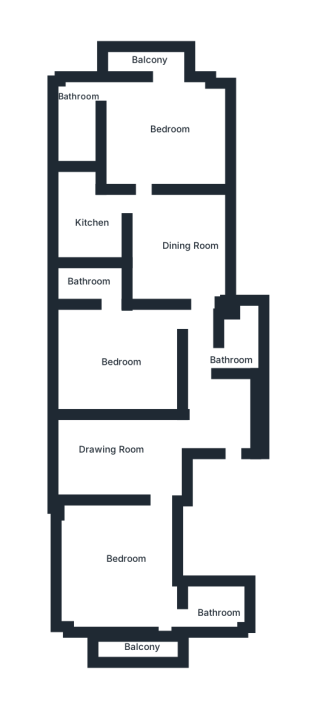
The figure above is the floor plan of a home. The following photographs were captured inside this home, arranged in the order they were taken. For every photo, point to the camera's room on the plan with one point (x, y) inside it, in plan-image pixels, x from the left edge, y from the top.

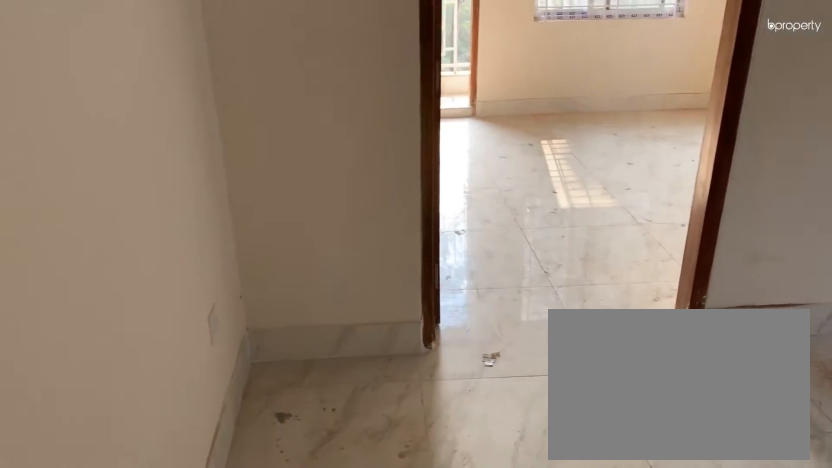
(123, 461)
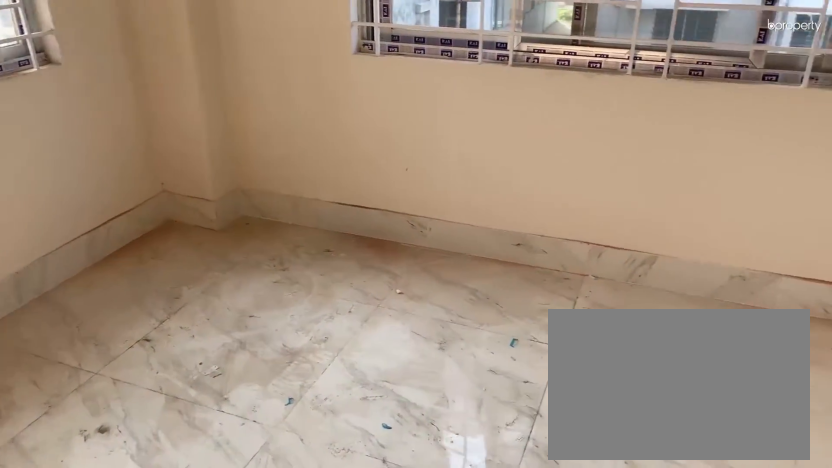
(129, 589)
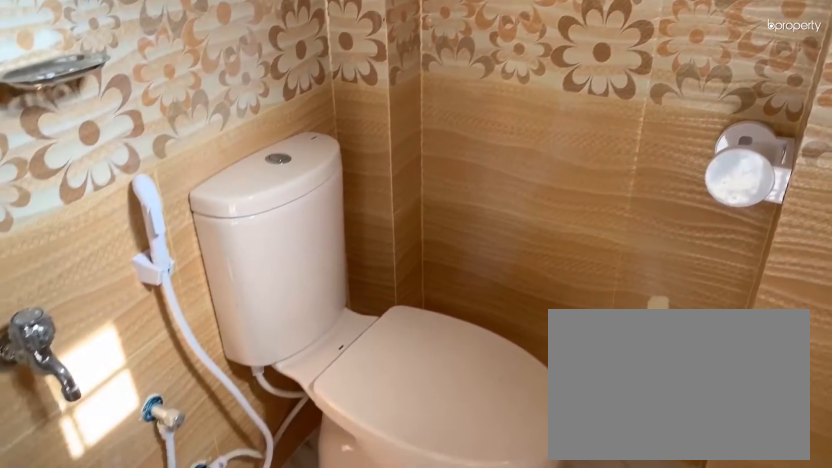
(212, 607)
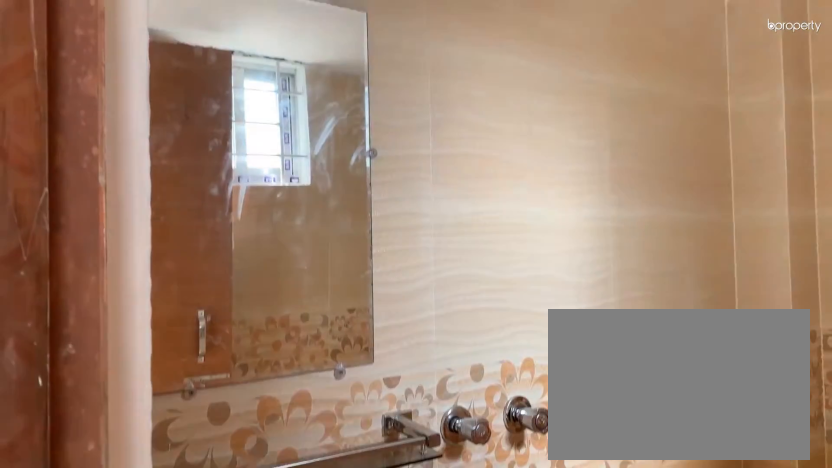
(212, 607)
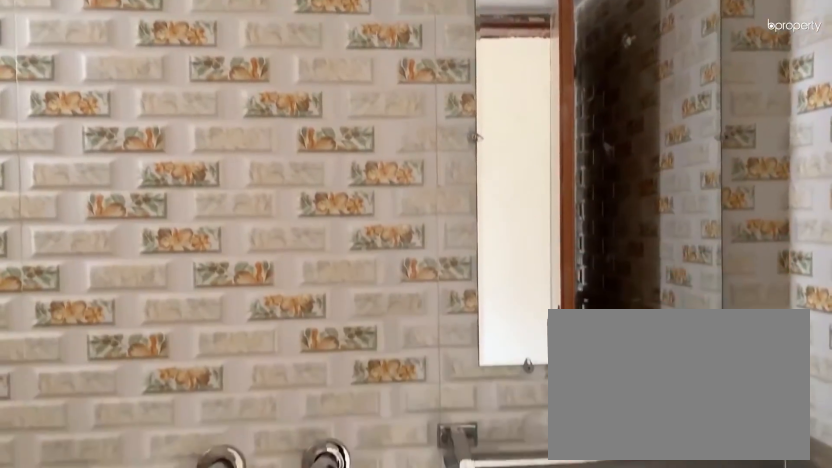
(98, 280)
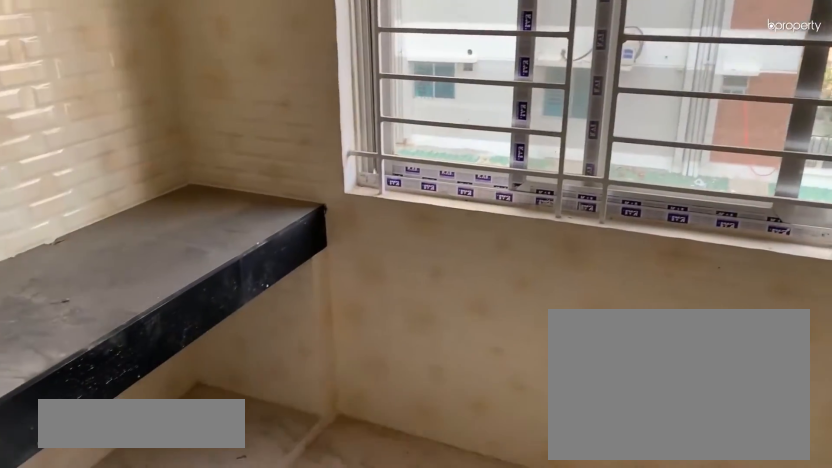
(96, 211)
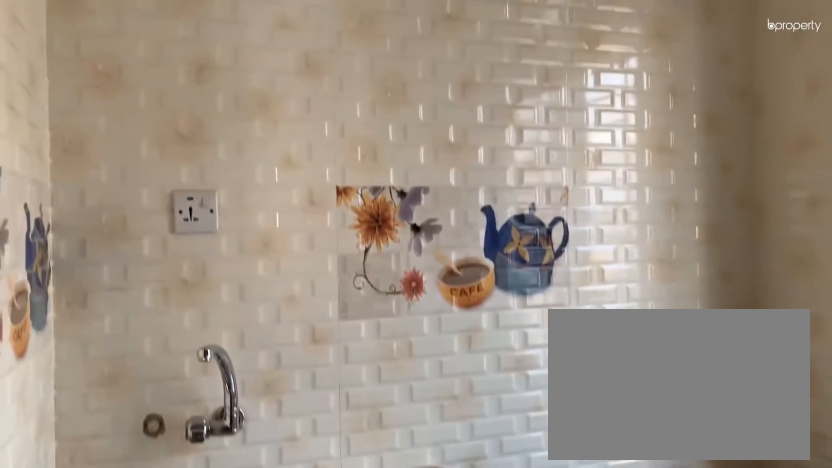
(96, 211)
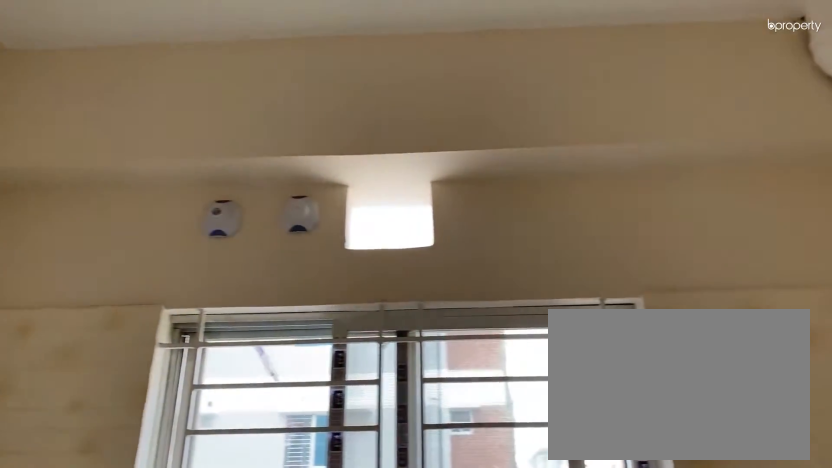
(96, 211)
